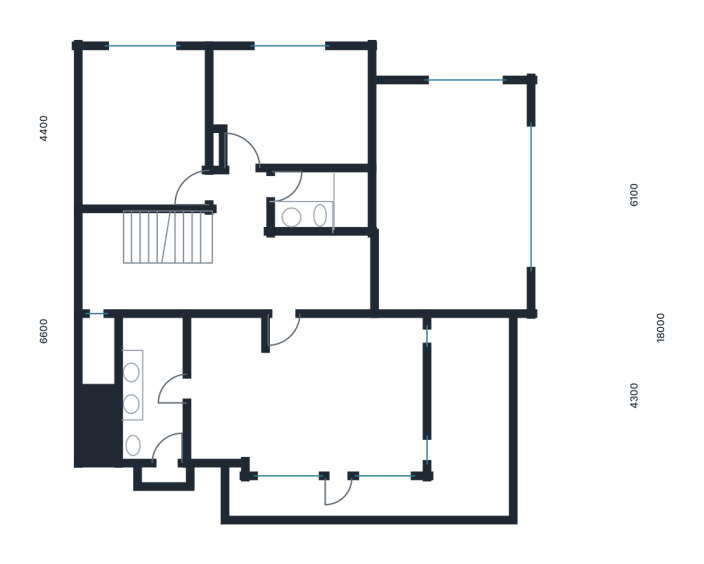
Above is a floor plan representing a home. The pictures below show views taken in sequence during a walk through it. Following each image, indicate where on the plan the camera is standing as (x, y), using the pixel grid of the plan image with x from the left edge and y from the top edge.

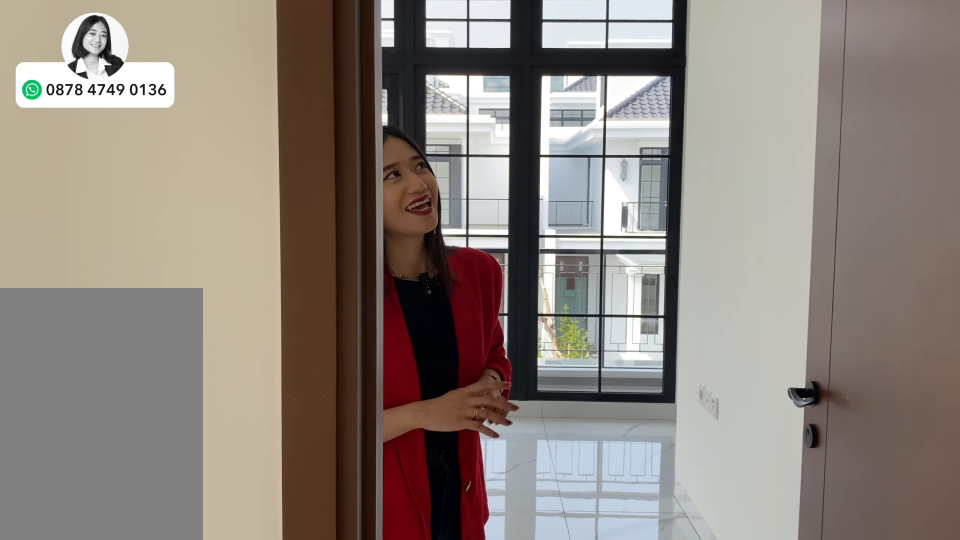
(356, 371)
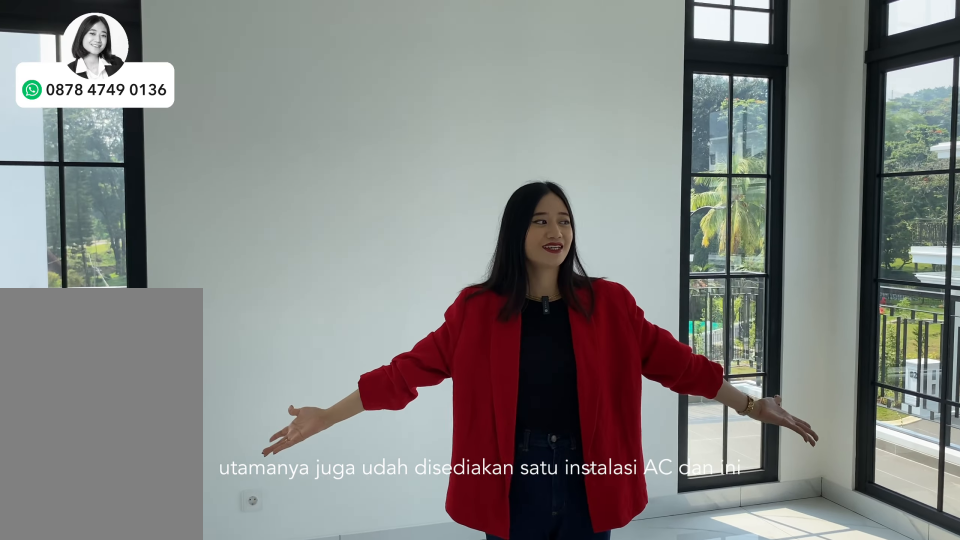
(356, 371)
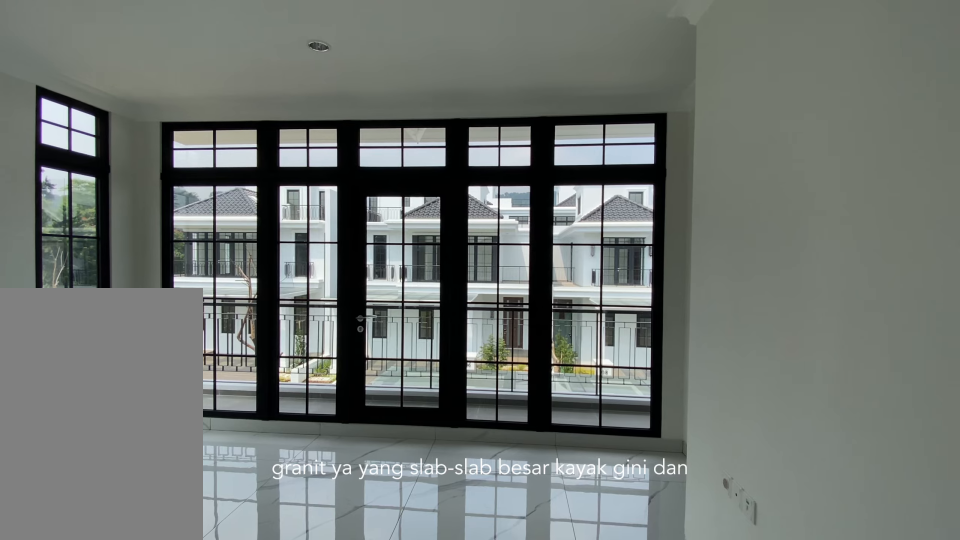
(356, 371)
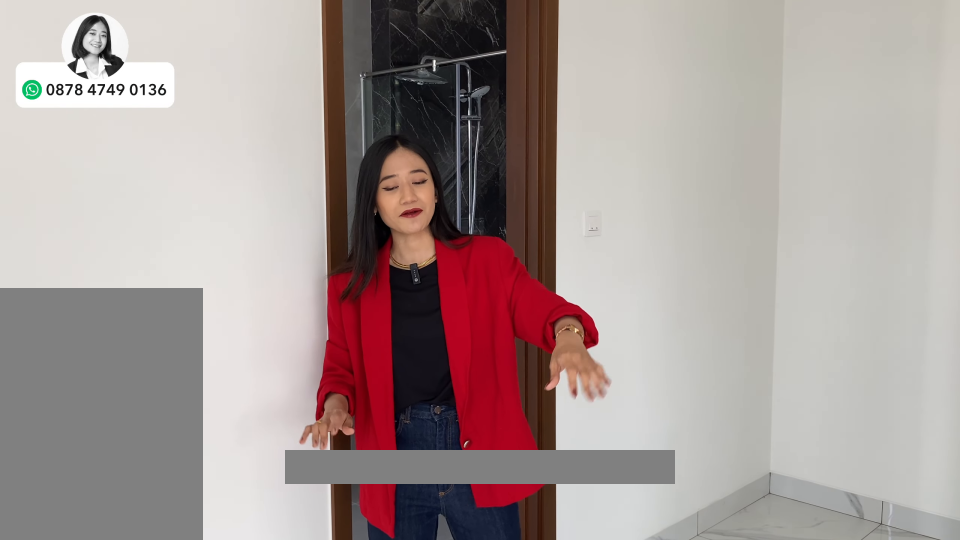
(223, 350)
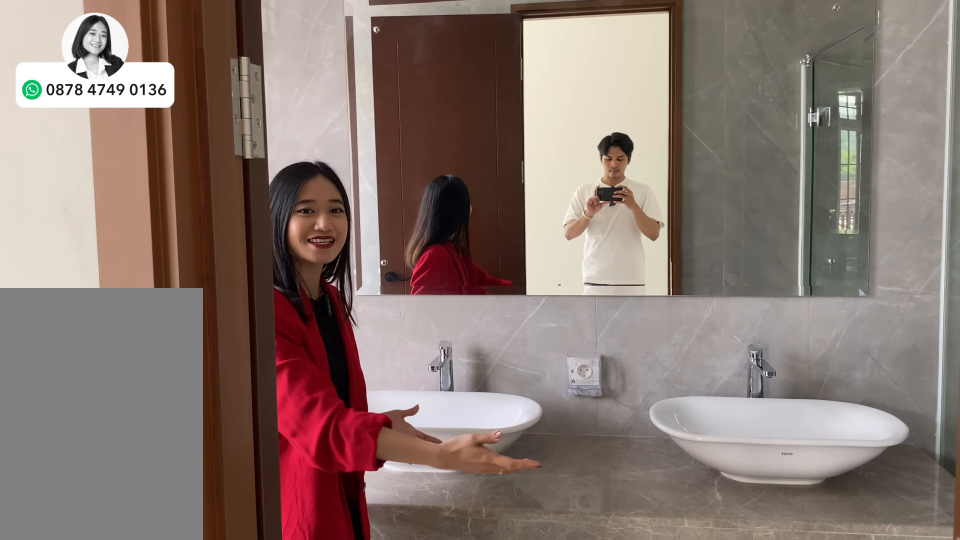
(162, 380)
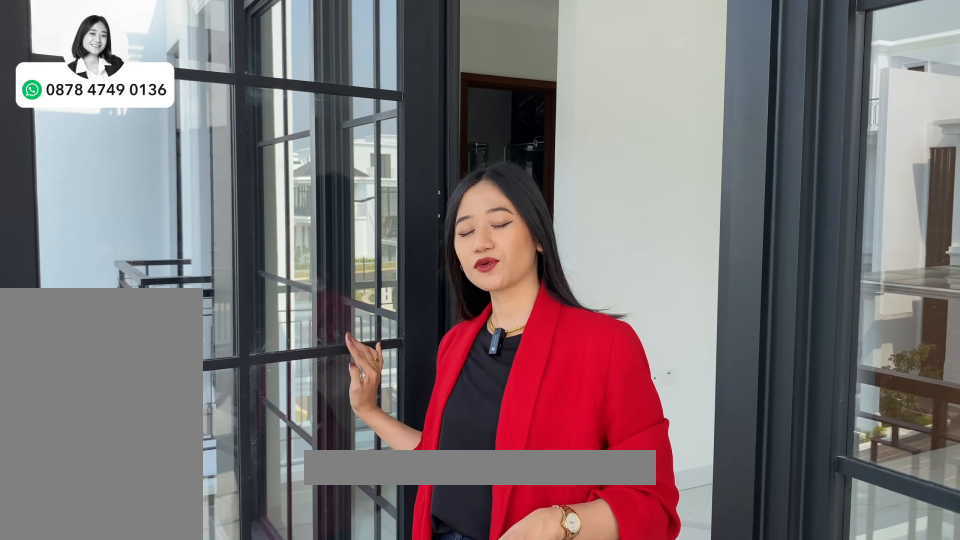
(369, 501)
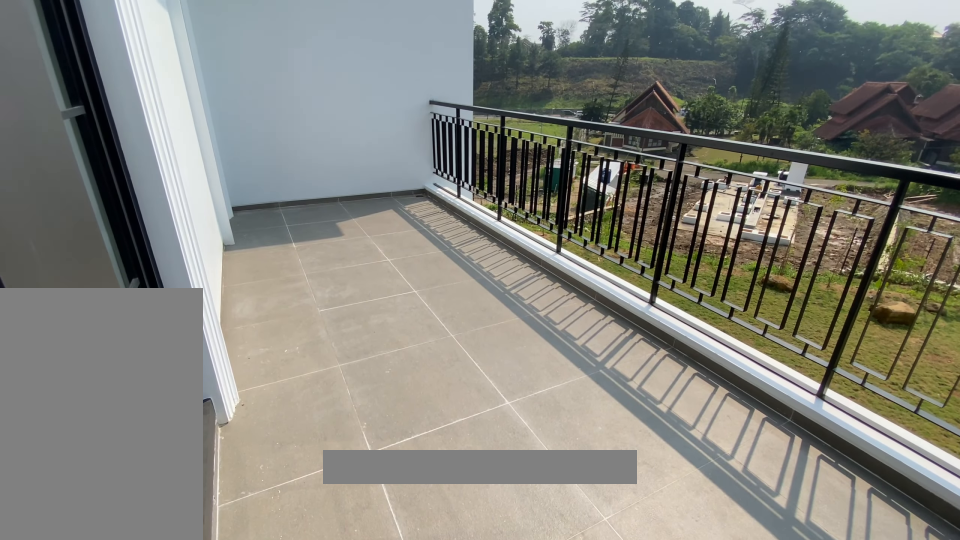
(479, 405)
